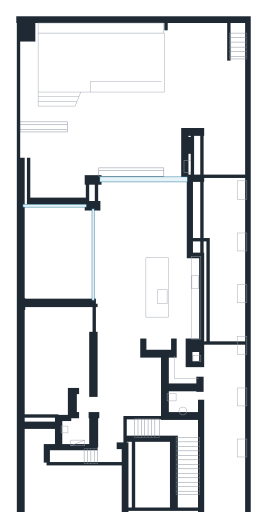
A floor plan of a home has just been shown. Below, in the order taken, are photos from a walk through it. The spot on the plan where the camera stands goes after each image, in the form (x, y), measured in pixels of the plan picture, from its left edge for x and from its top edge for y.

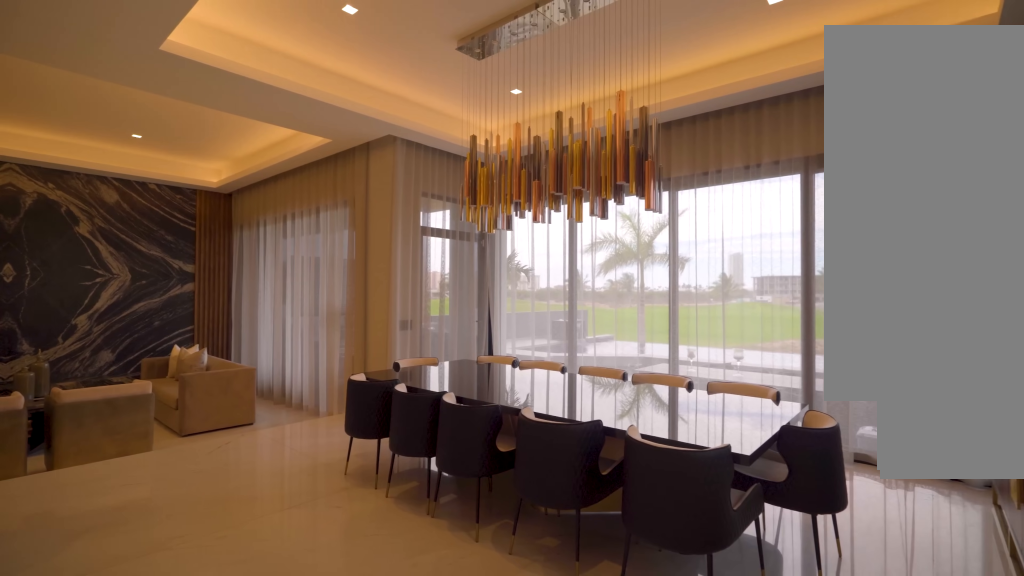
(158, 245)
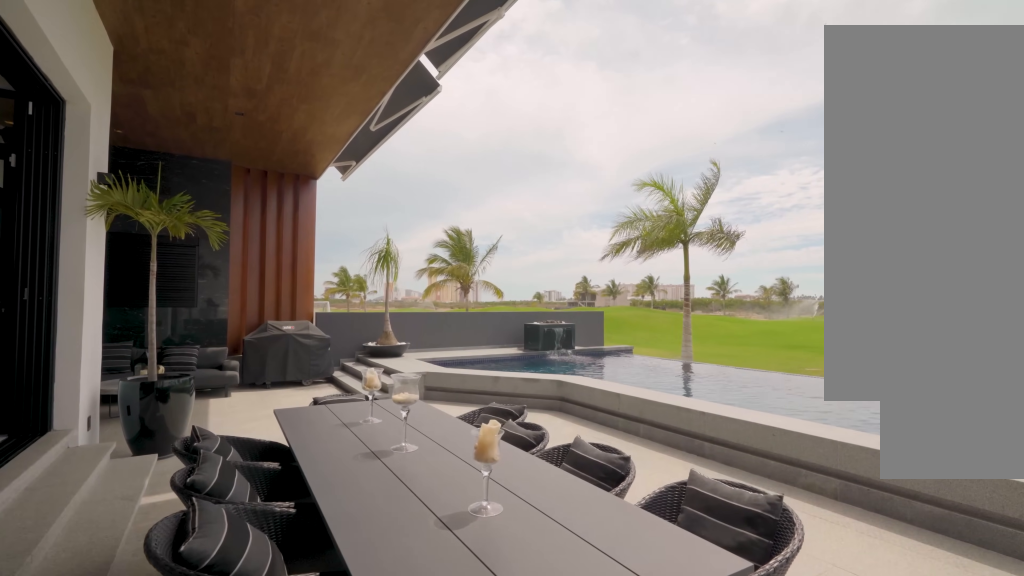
(171, 156)
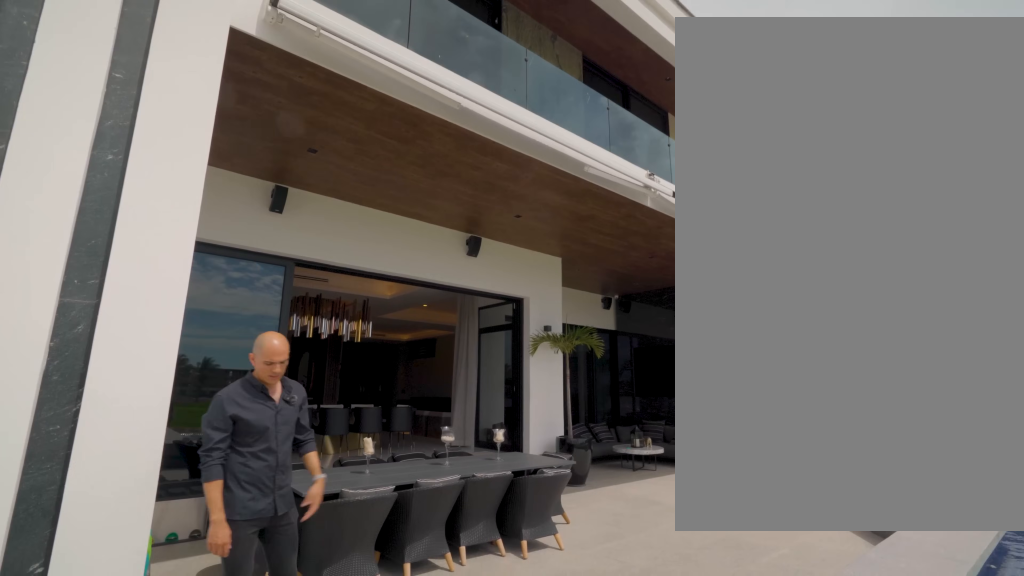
(181, 87)
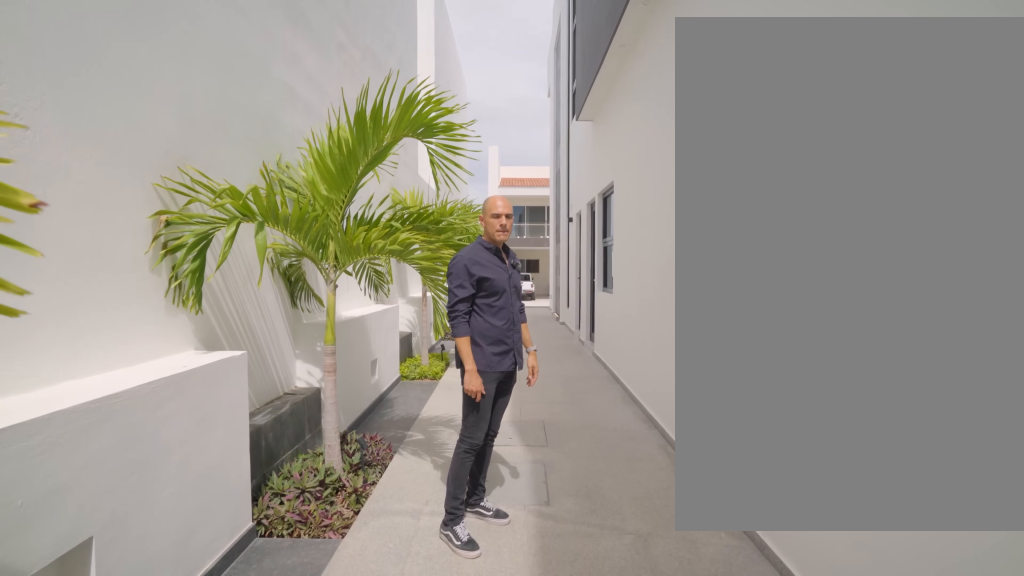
(225, 326)
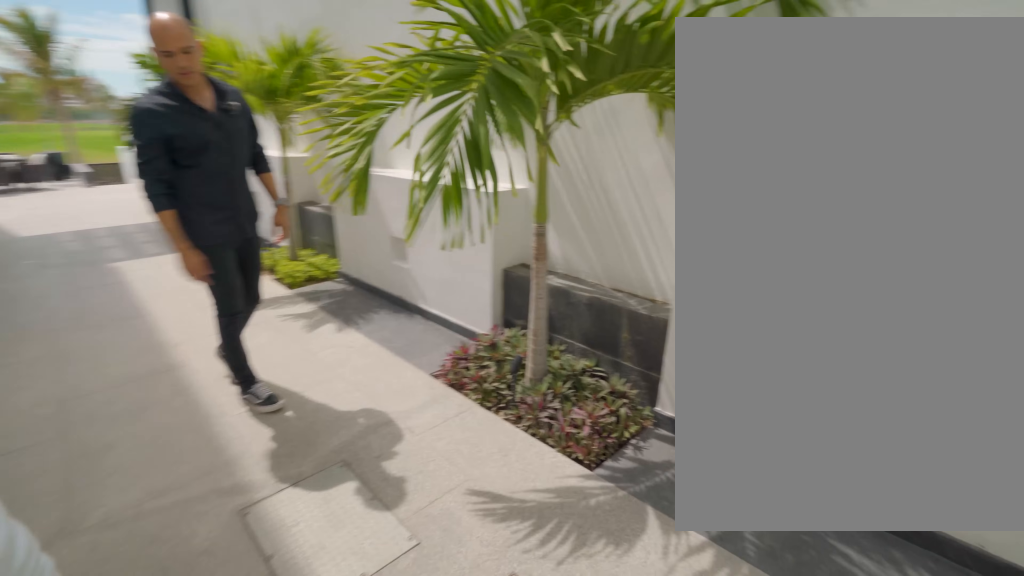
(225, 371)
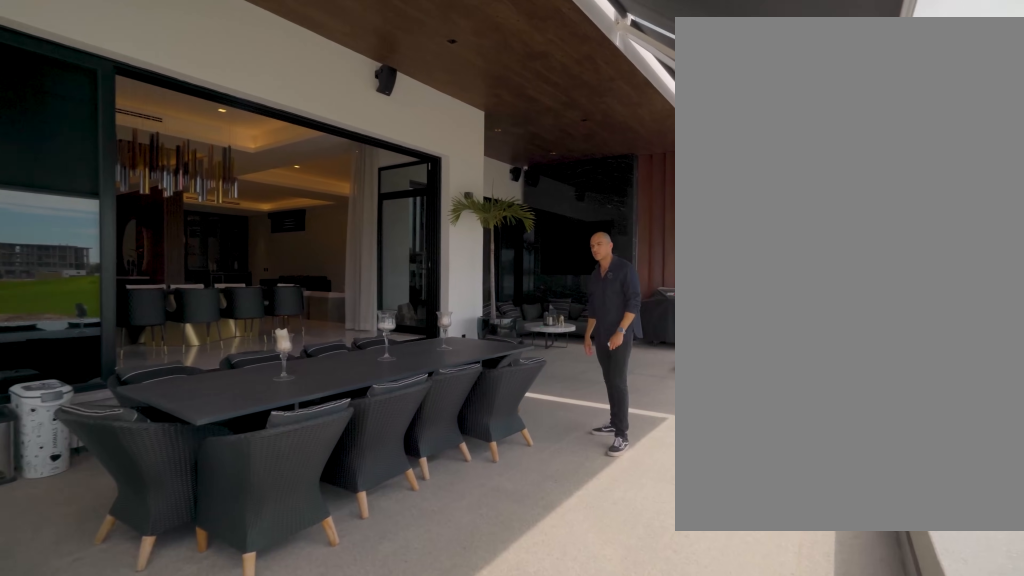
(186, 87)
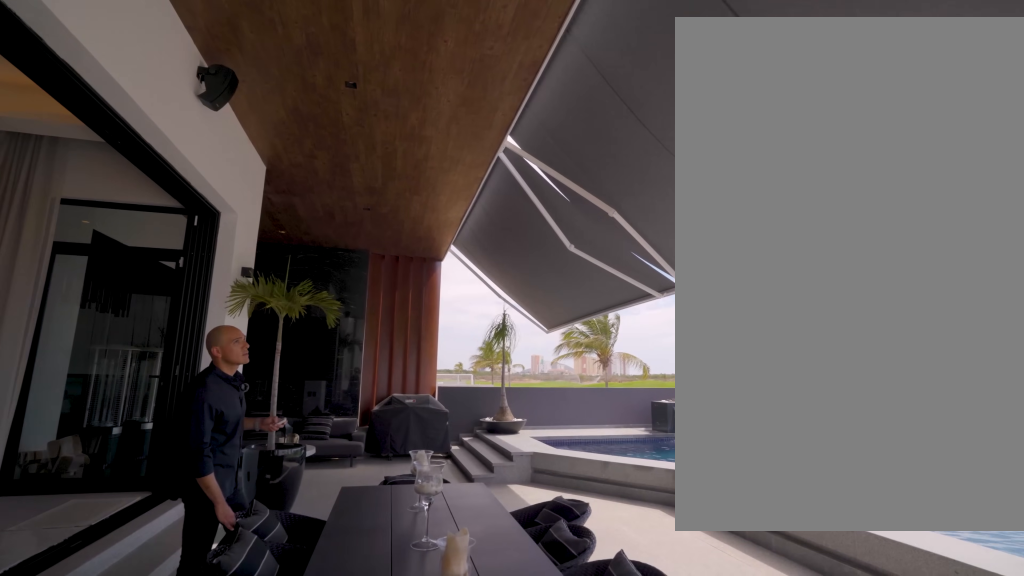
(178, 130)
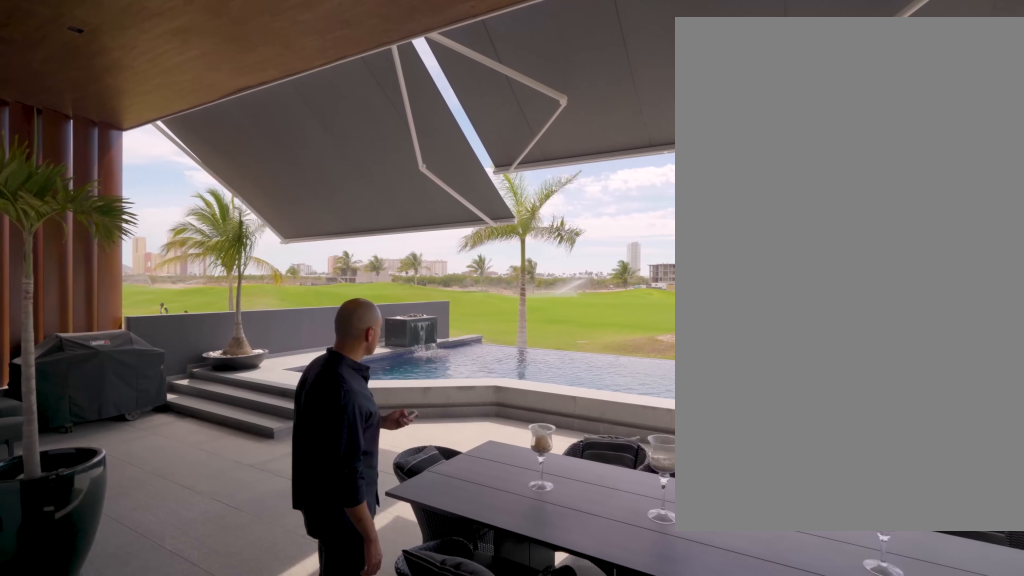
(132, 177)
